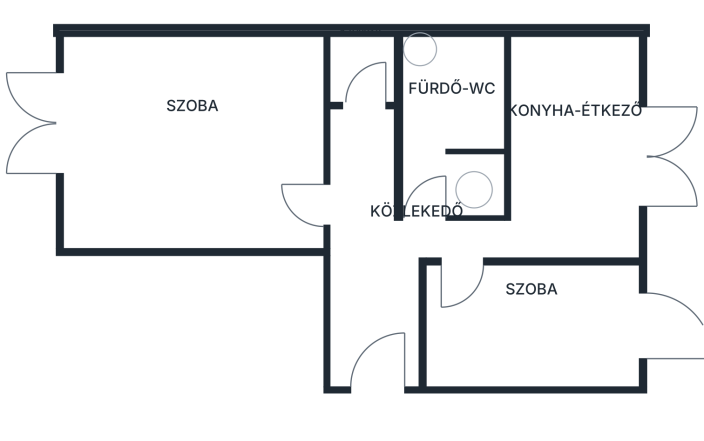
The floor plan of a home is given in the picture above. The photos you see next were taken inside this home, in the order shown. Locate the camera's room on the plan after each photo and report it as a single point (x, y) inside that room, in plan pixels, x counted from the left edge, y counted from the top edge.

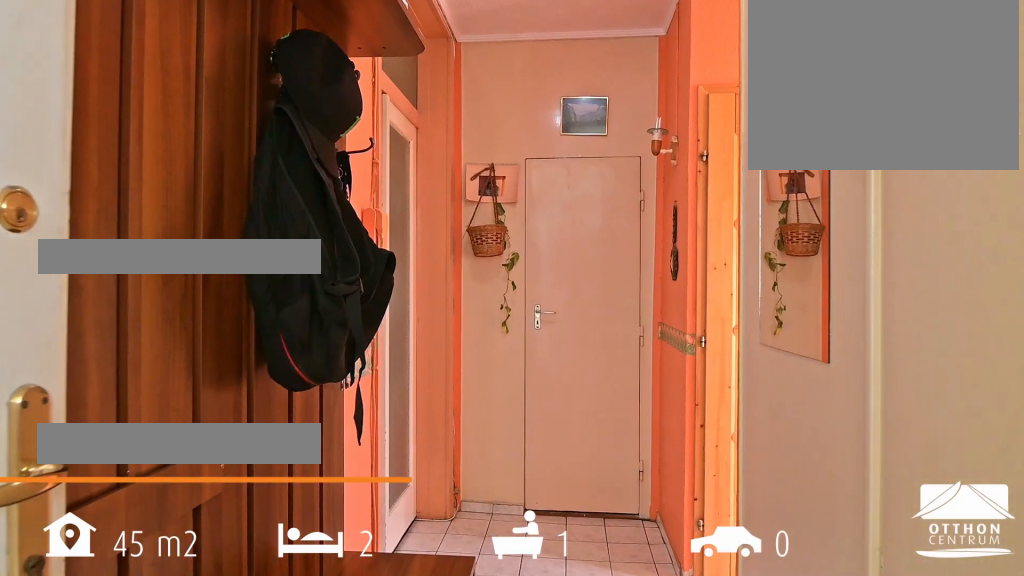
(365, 231)
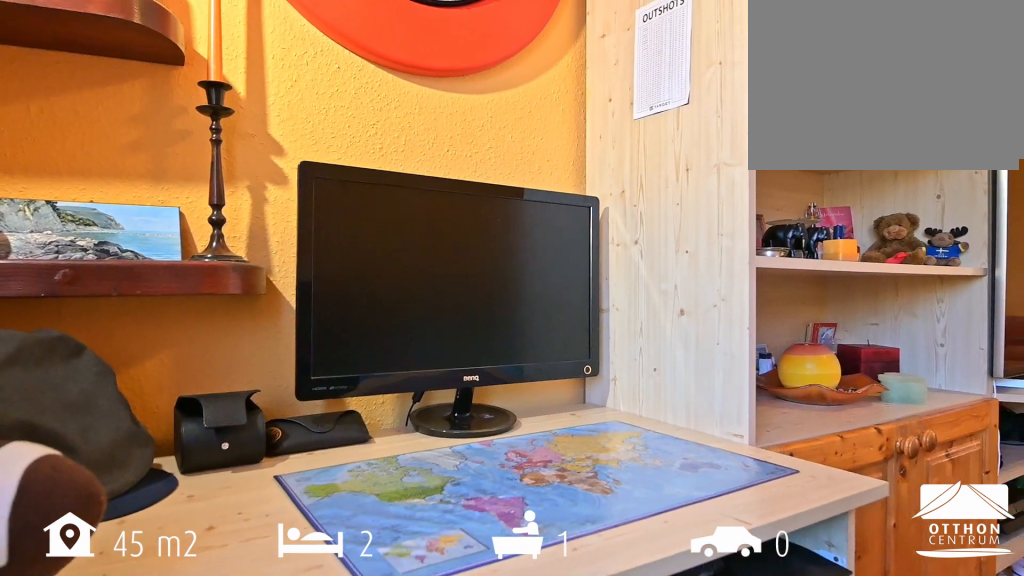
(201, 143)
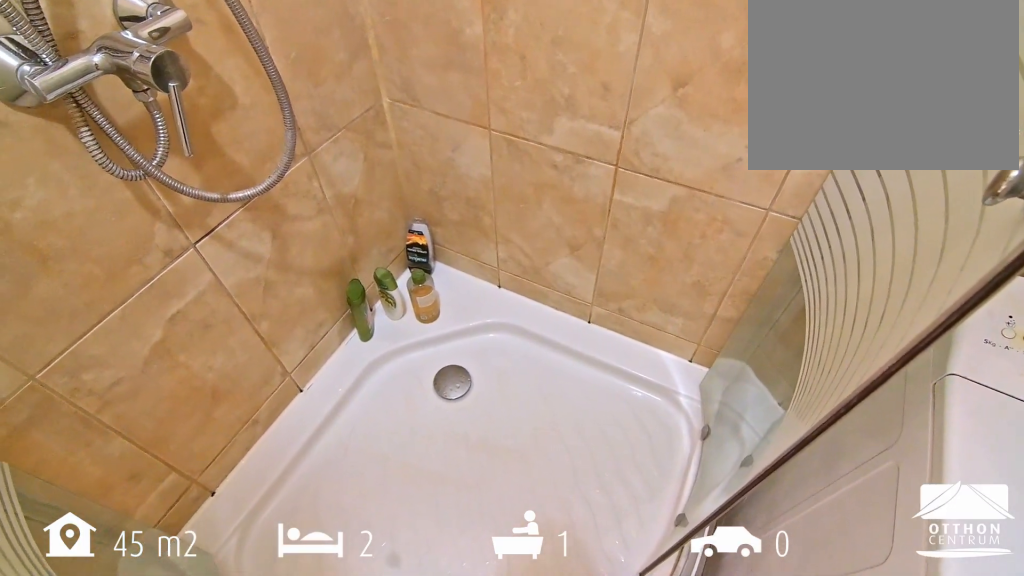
(449, 131)
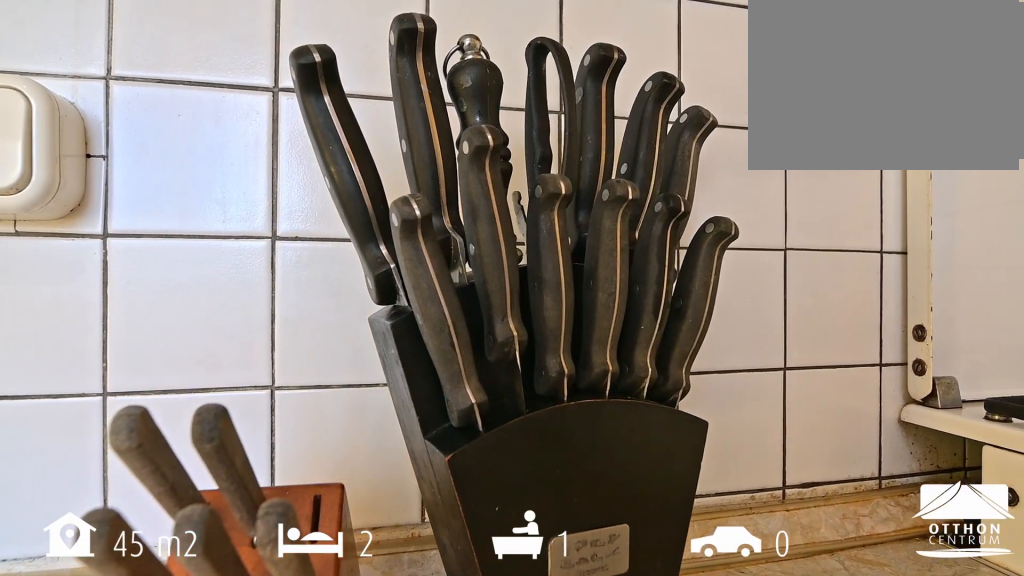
(569, 155)
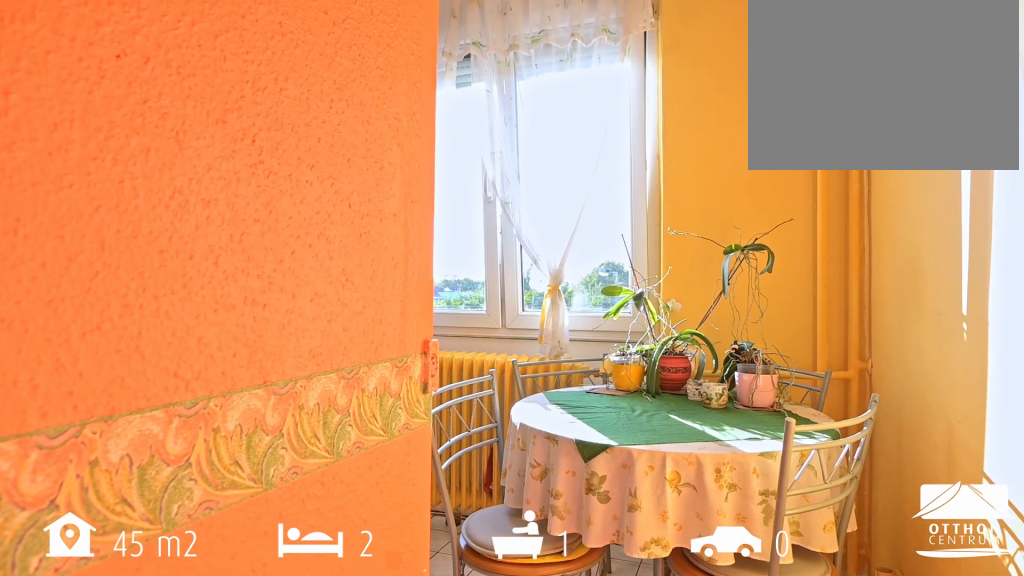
(569, 155)
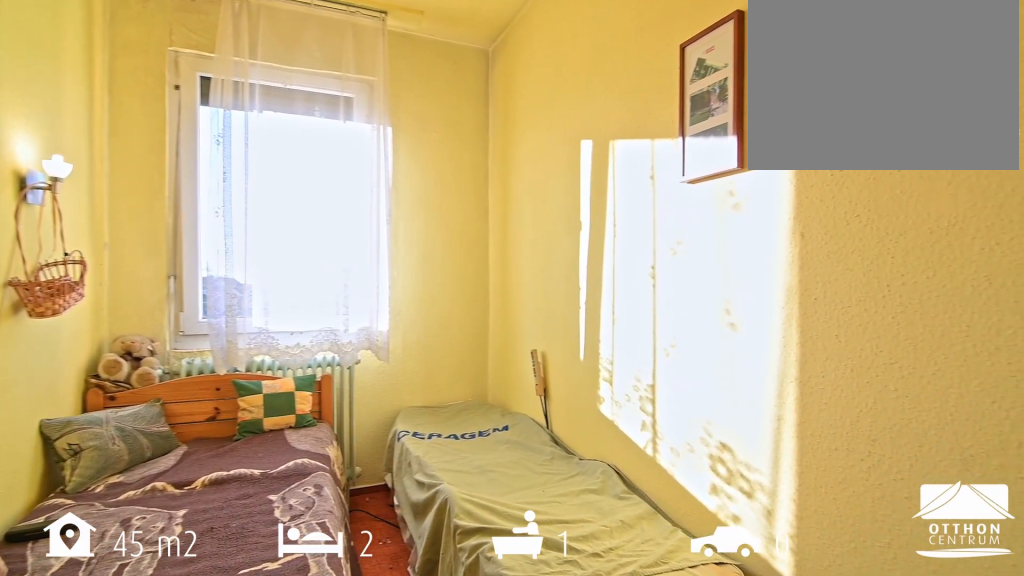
(521, 326)
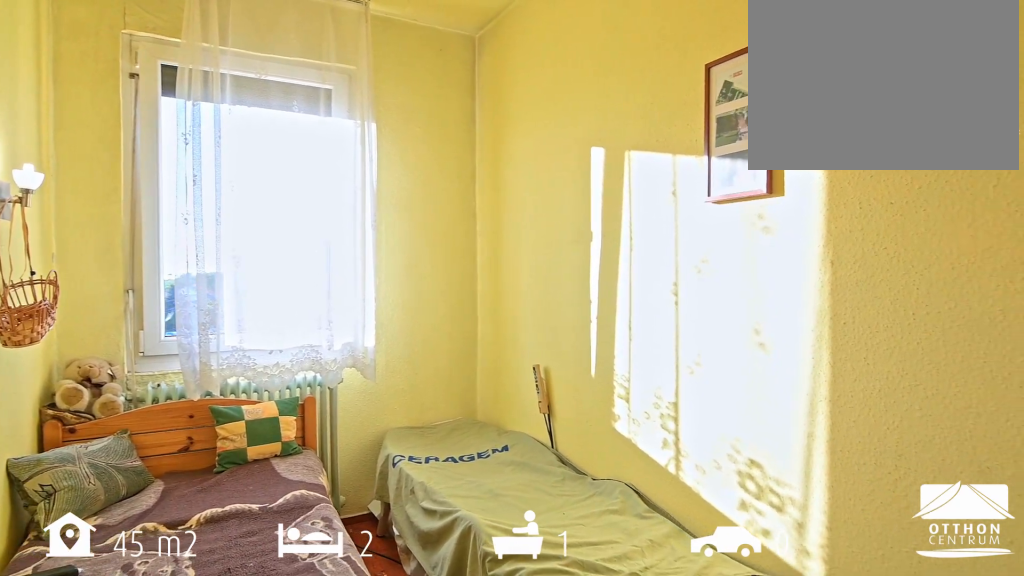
(521, 326)
